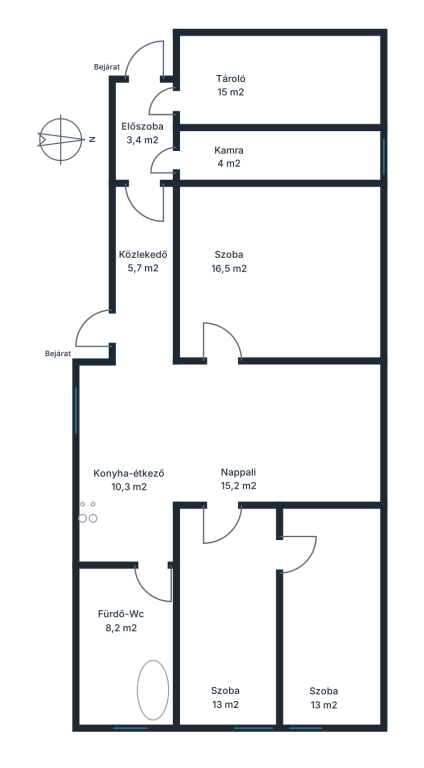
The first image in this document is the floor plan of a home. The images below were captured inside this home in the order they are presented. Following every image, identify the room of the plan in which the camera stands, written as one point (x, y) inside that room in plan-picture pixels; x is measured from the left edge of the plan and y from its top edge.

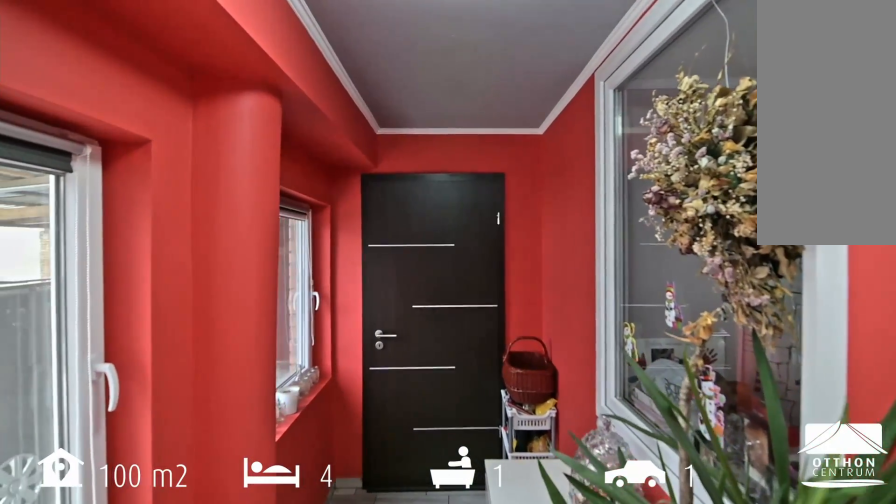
(145, 296)
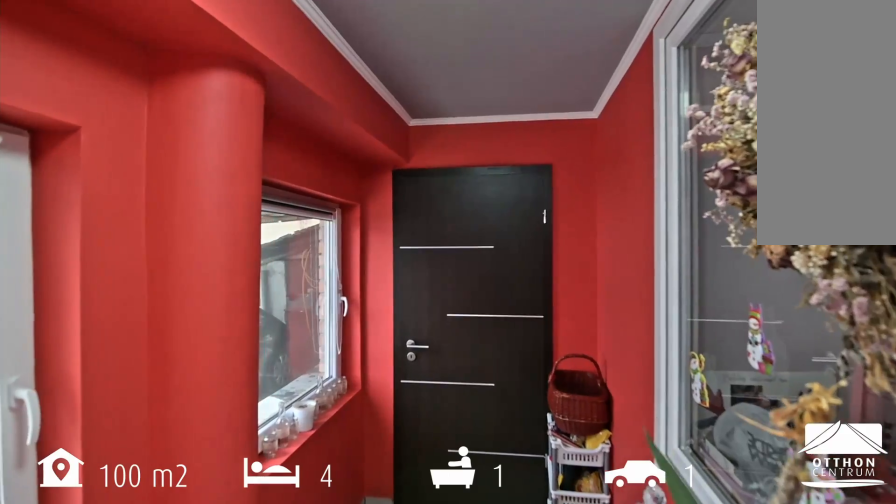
(144, 296)
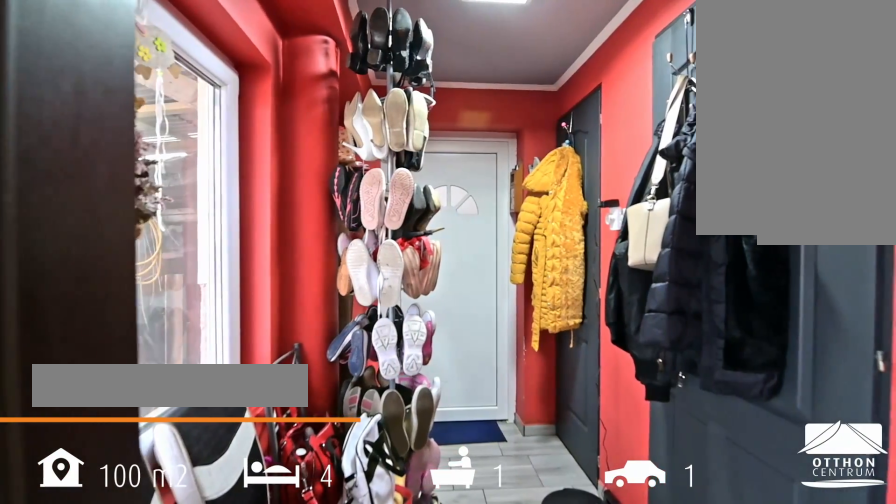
(145, 135)
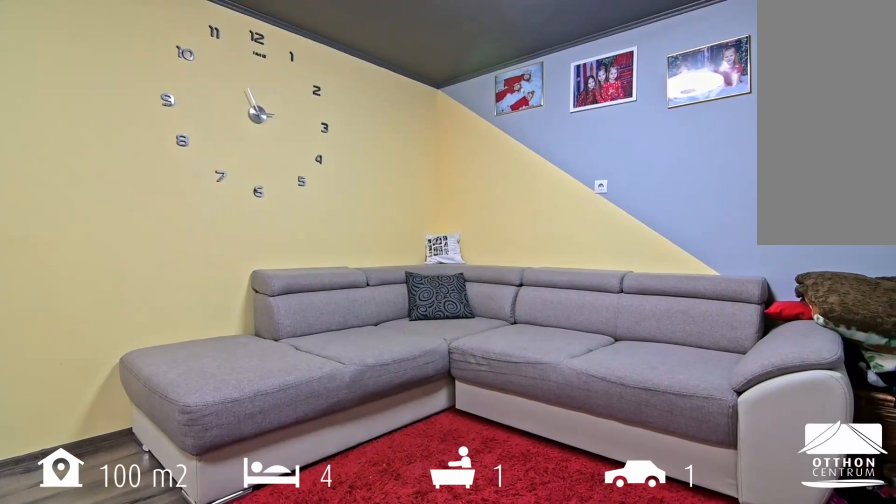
(293, 442)
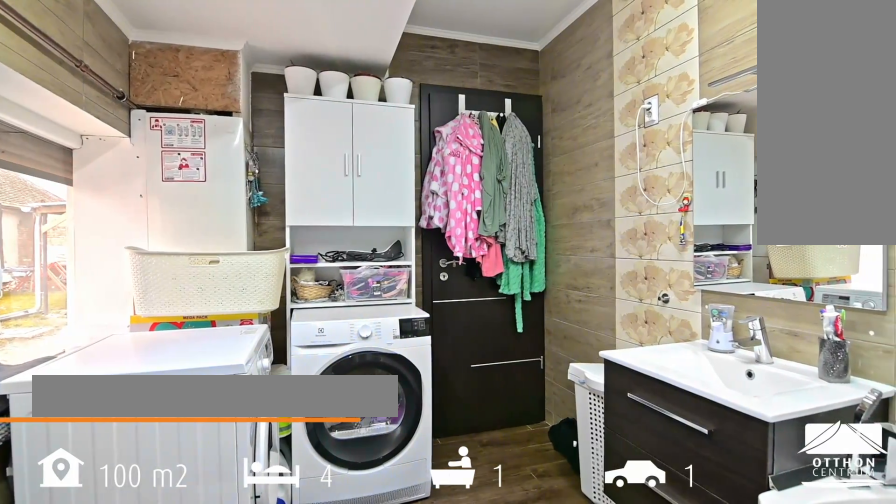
(128, 671)
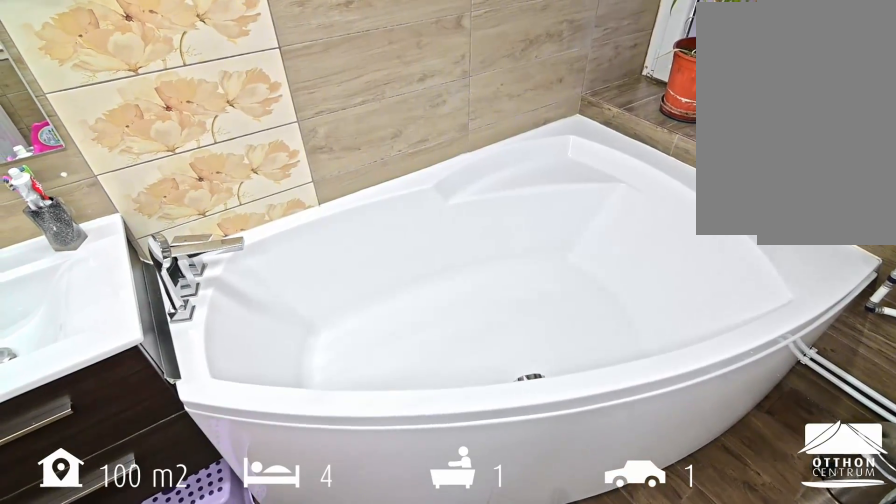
(128, 671)
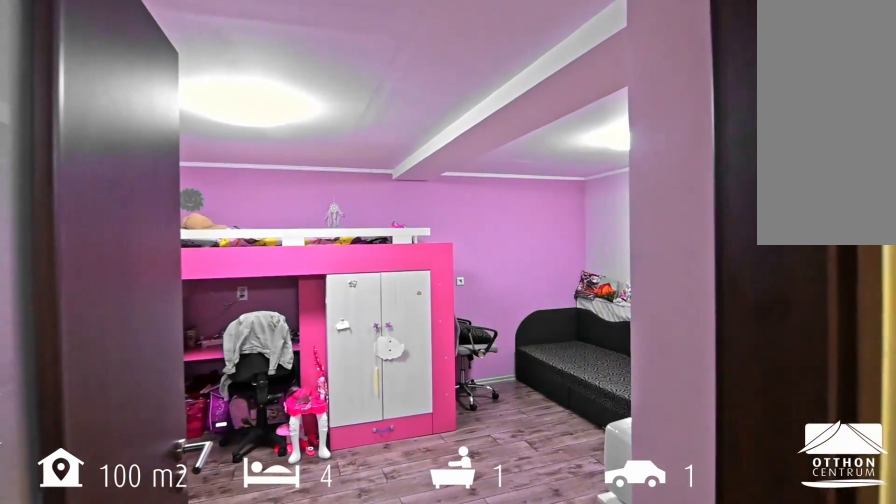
(265, 269)
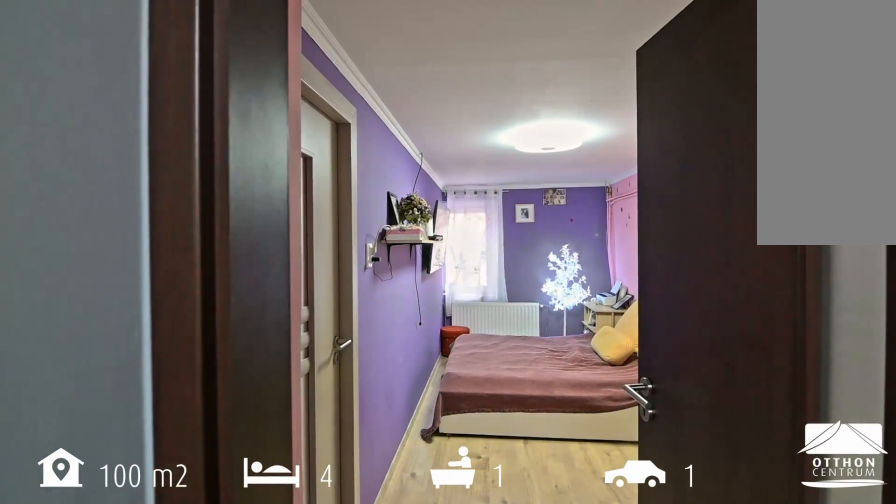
(229, 626)
